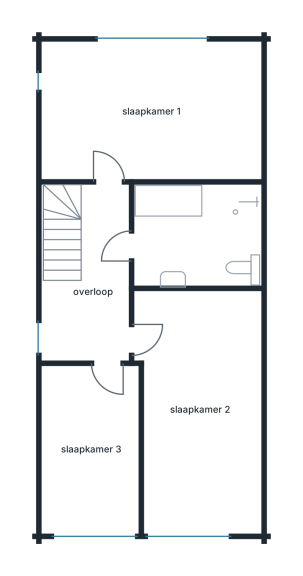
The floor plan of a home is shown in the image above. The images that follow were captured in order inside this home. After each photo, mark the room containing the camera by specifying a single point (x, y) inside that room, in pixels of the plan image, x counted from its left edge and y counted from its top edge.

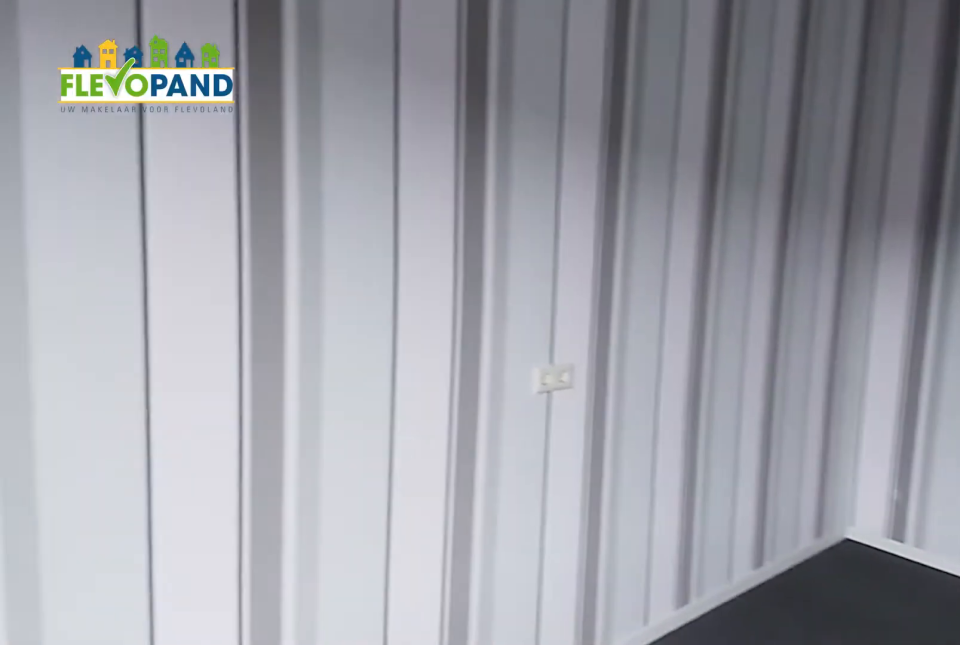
(91, 449)
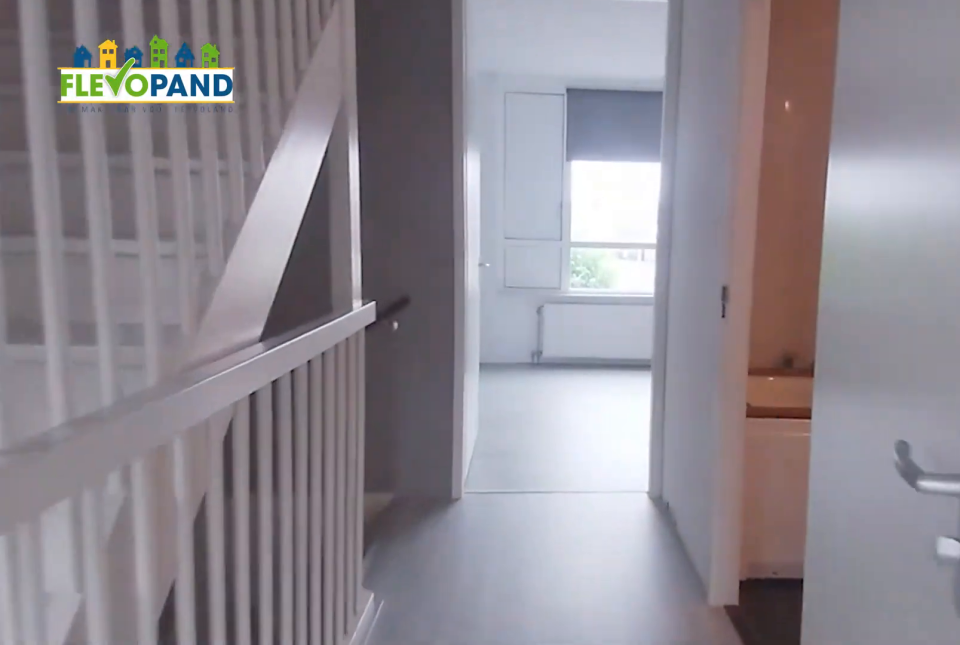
(95, 285)
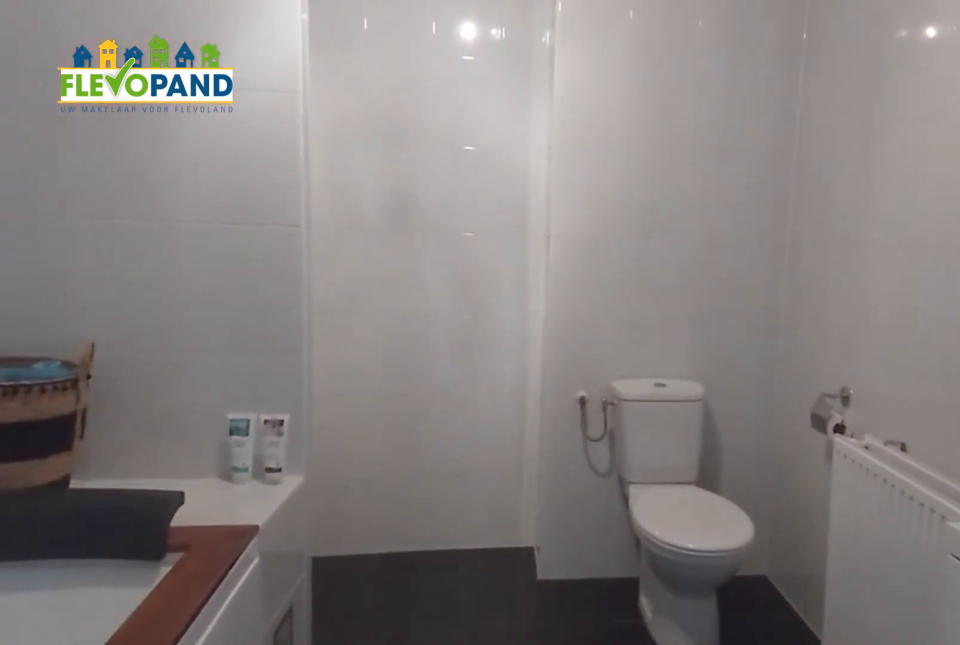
(168, 202)
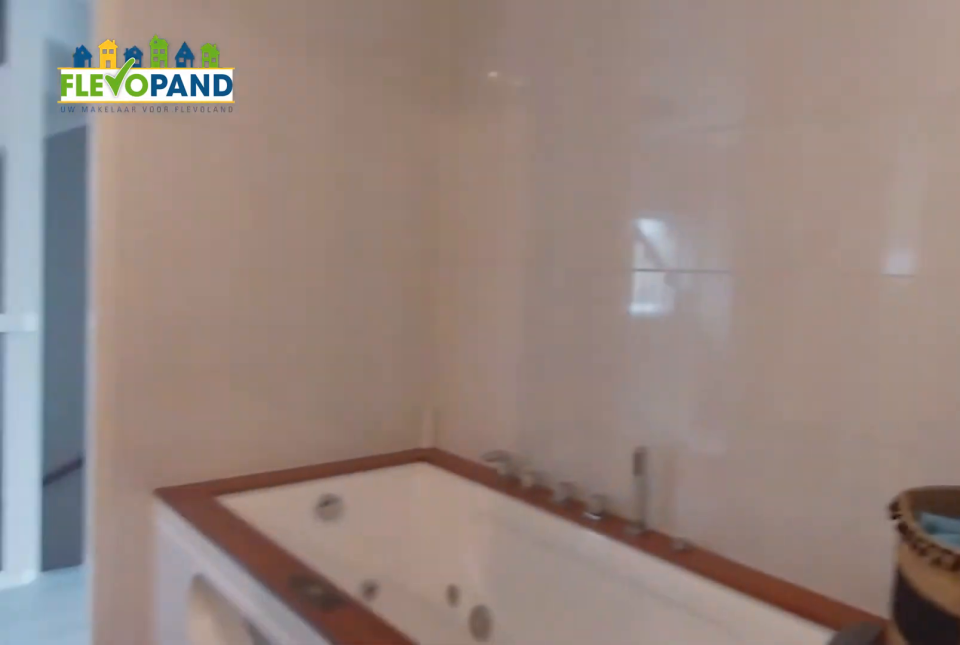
(168, 202)
